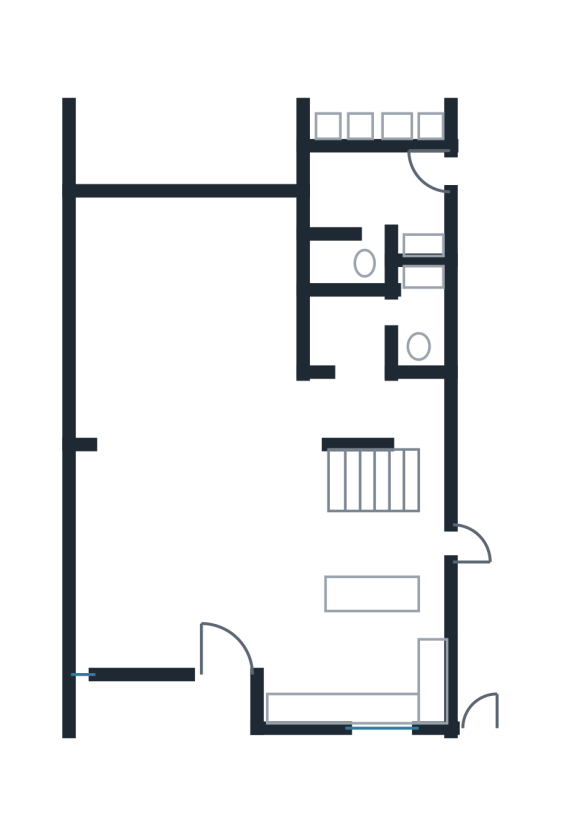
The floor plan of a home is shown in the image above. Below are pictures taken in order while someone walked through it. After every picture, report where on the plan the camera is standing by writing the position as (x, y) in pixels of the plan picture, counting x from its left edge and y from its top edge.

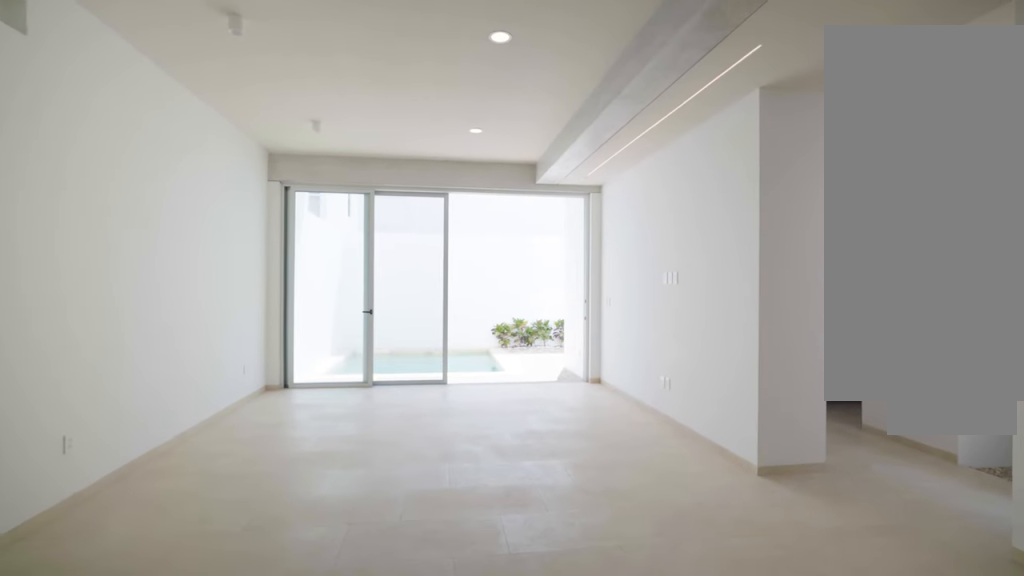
(247, 478)
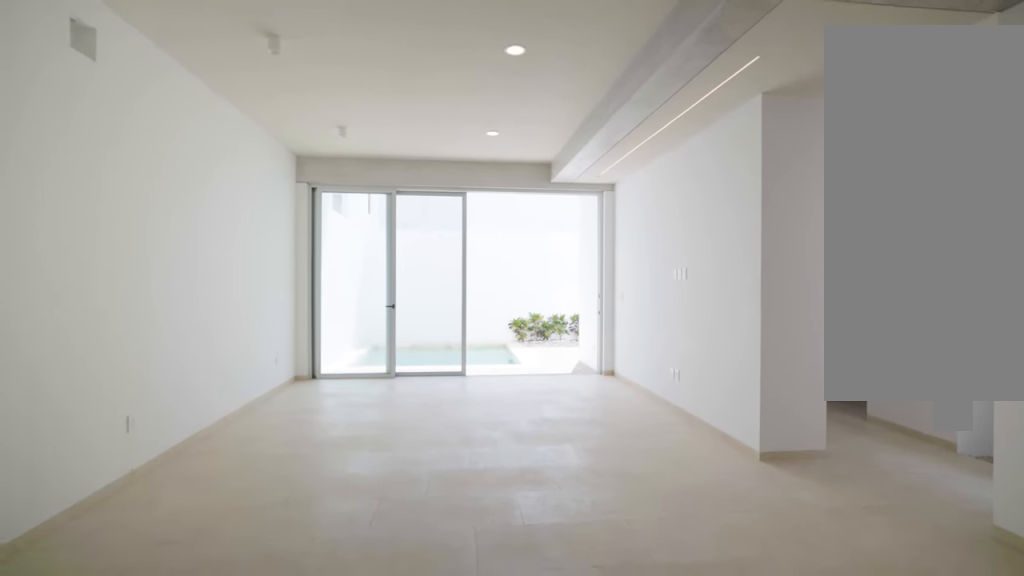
(223, 490)
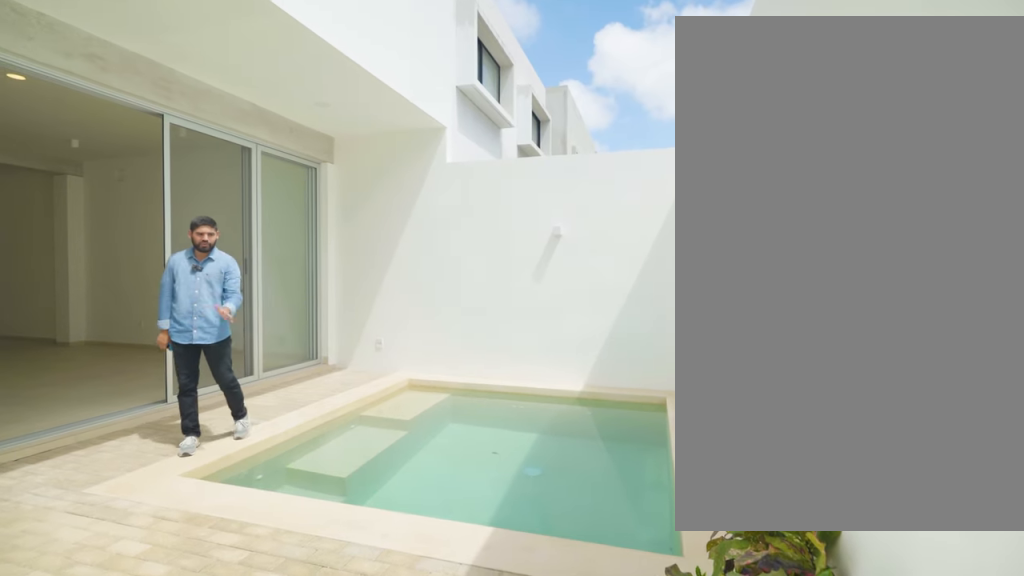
(290, 86)
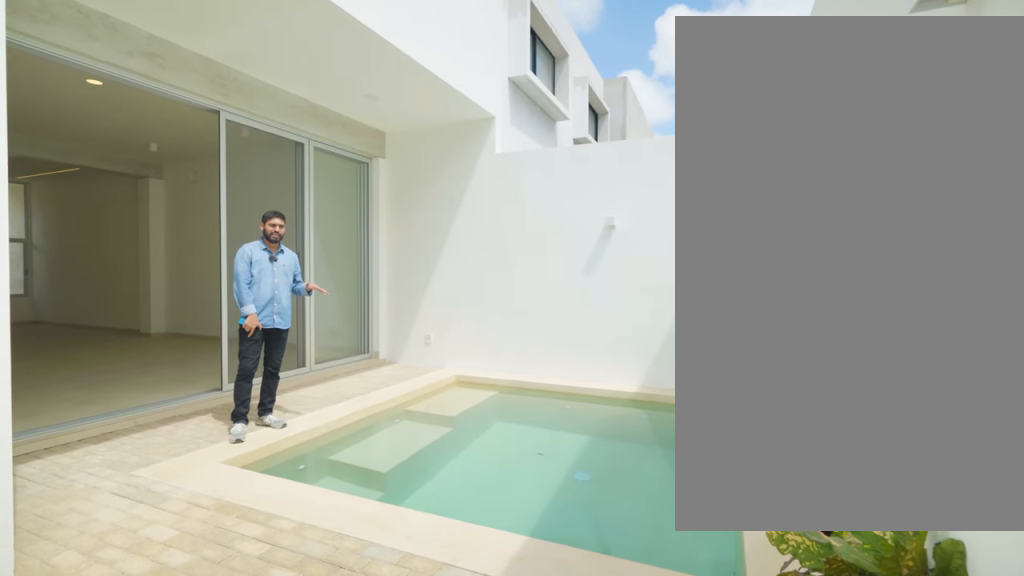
(293, 83)
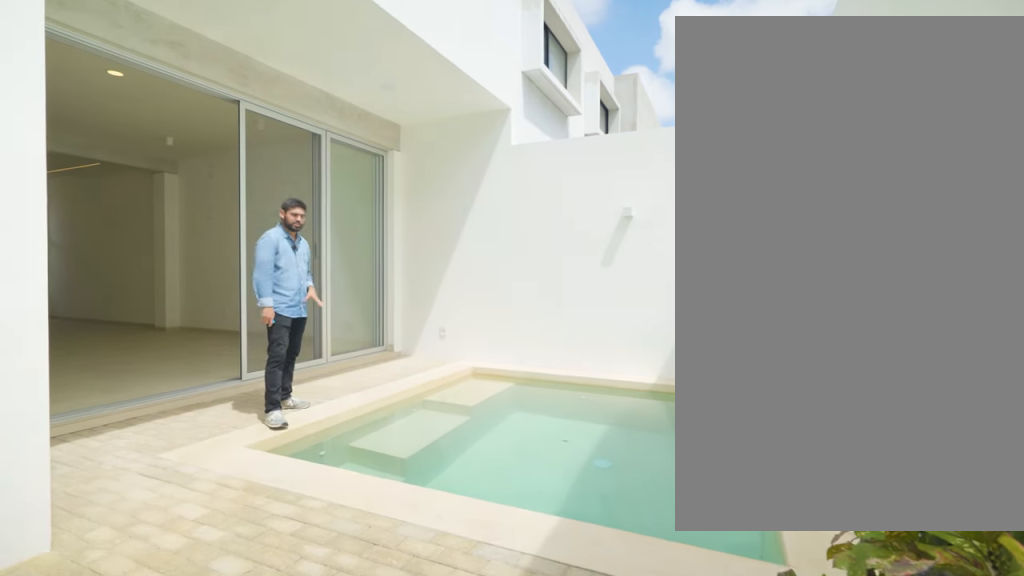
(298, 77)
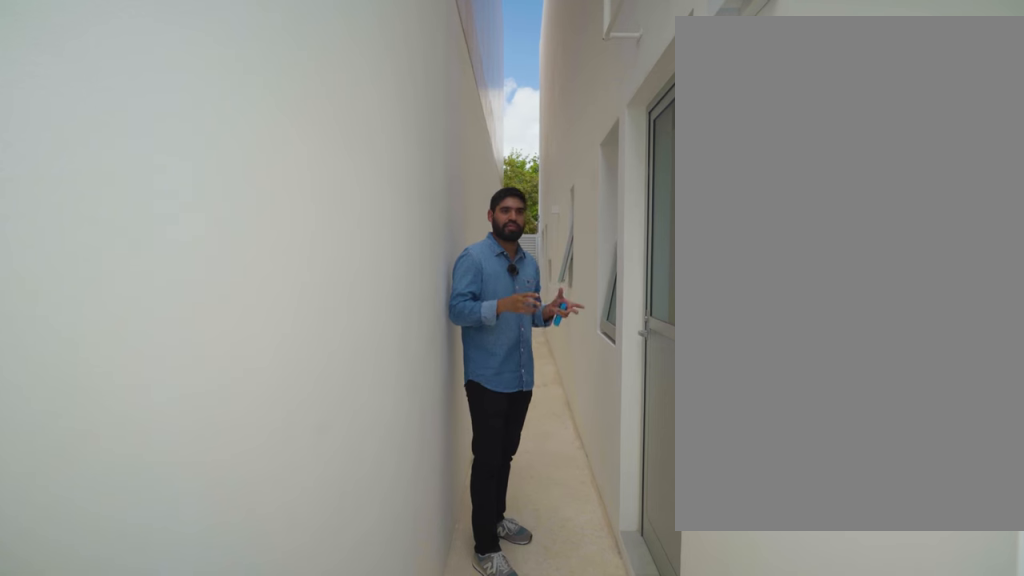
(472, 165)
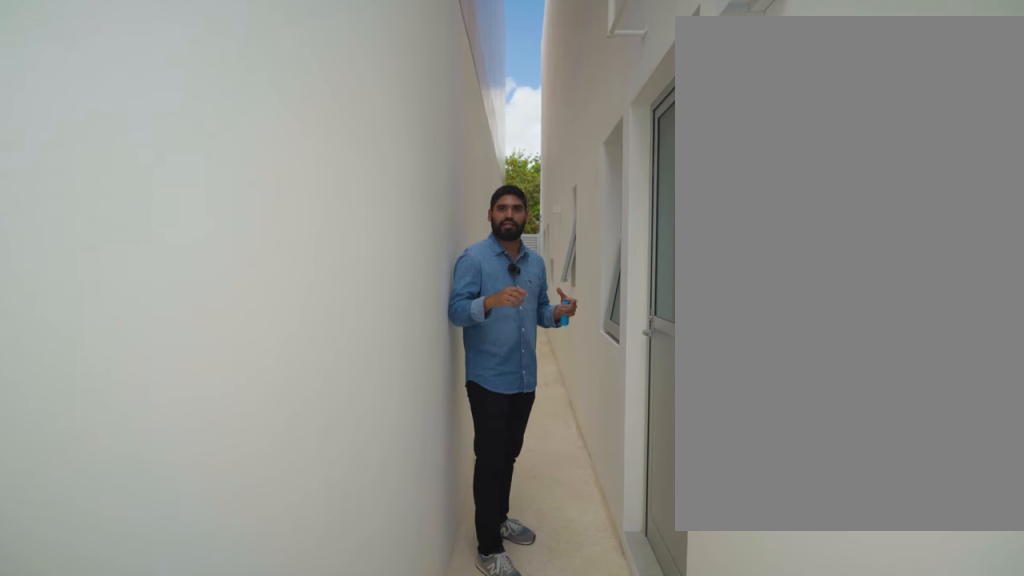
(472, 165)
